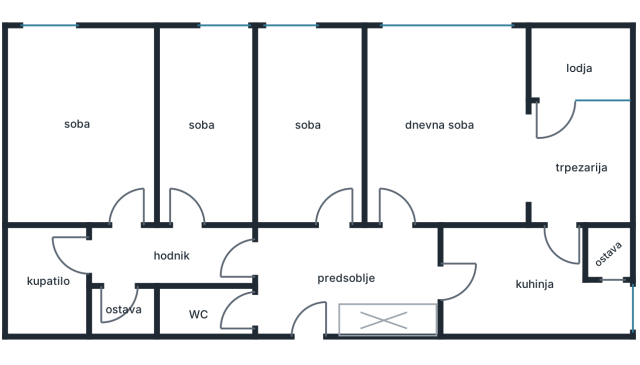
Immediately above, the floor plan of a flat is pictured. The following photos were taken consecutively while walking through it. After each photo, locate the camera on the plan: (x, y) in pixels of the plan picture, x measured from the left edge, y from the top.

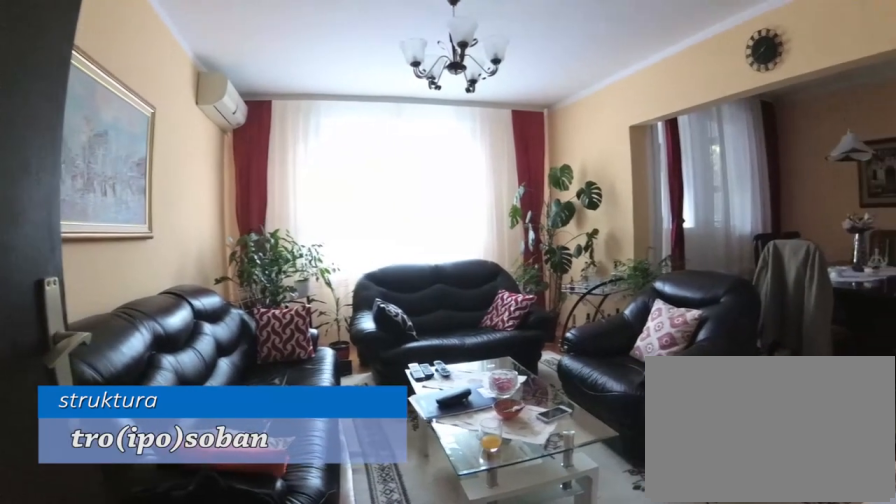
(408, 234)
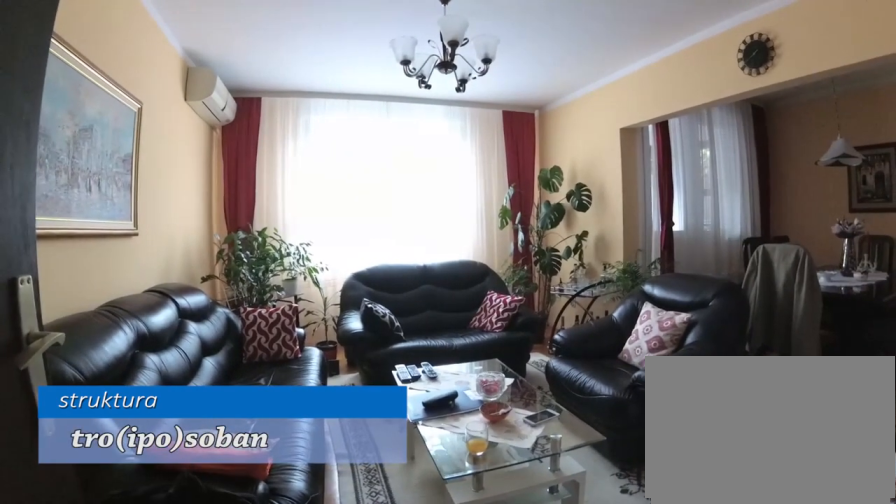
(407, 233)
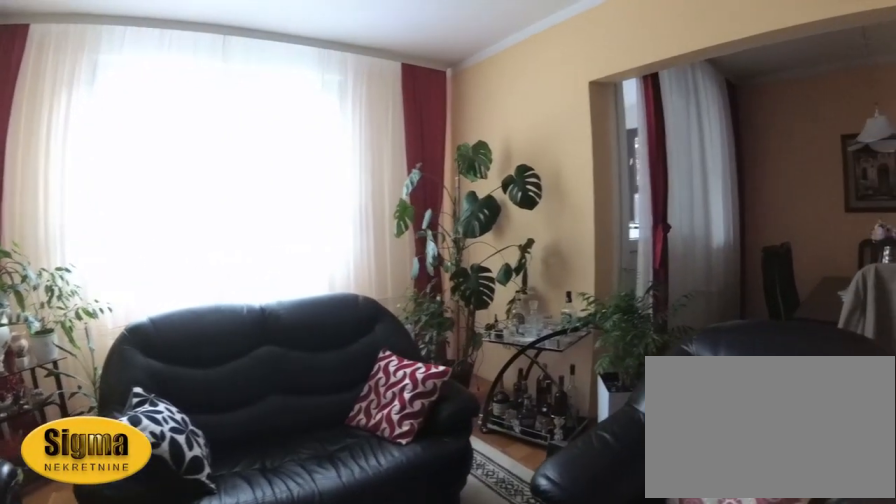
(403, 136)
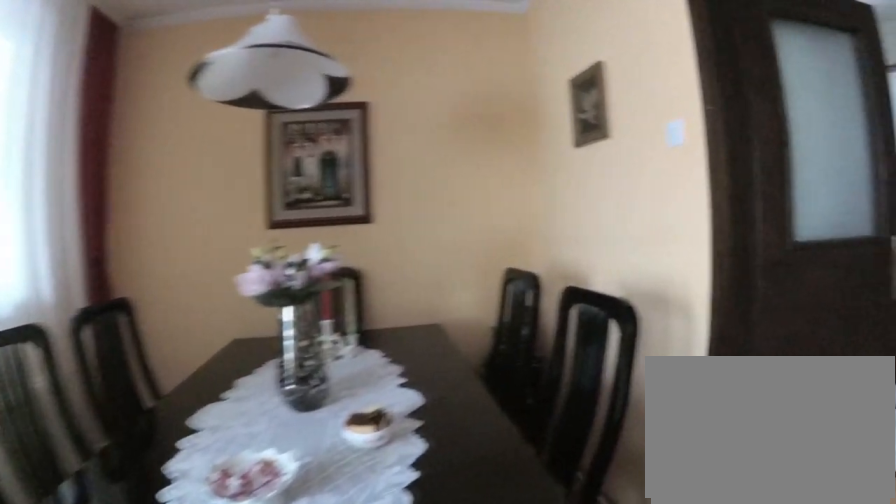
(502, 147)
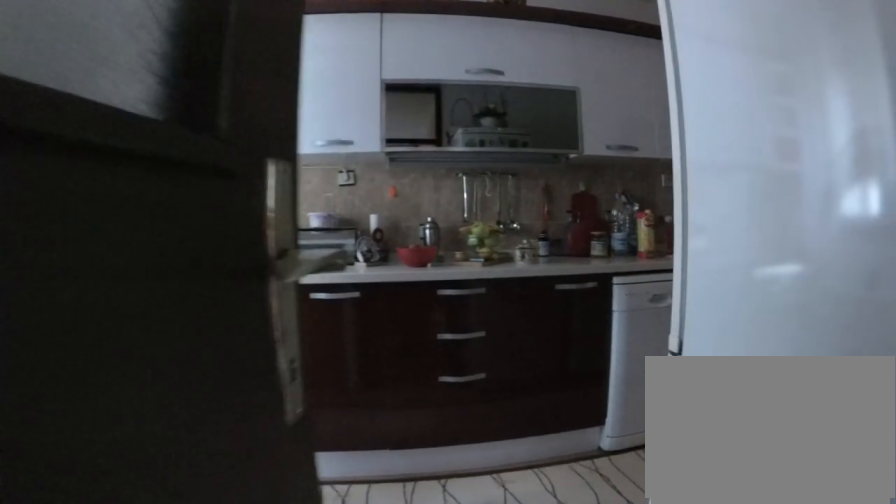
(553, 215)
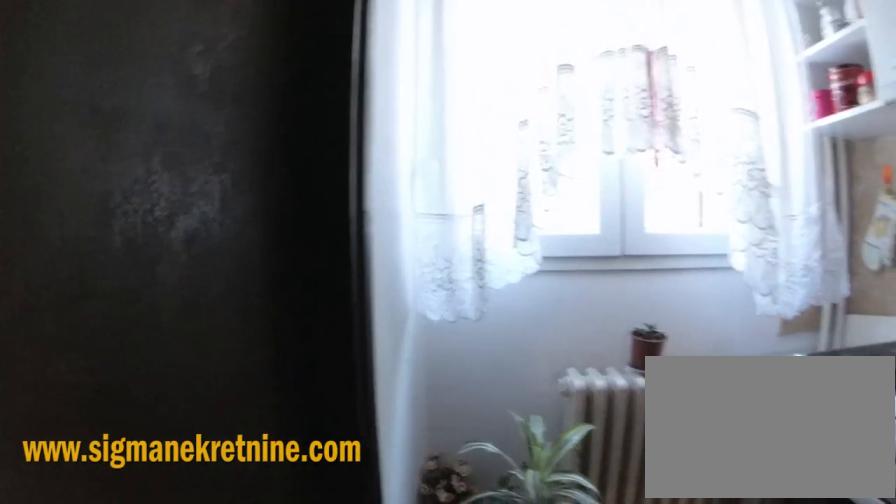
(537, 275)
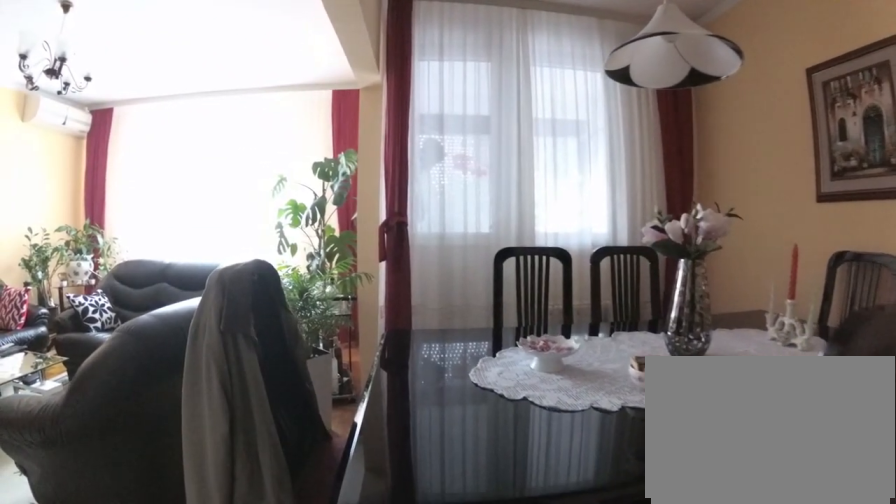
(553, 232)
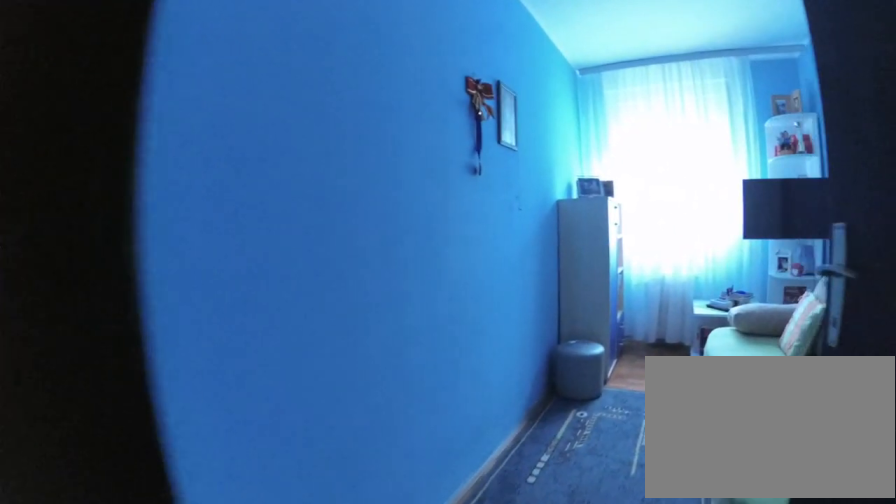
(337, 251)
